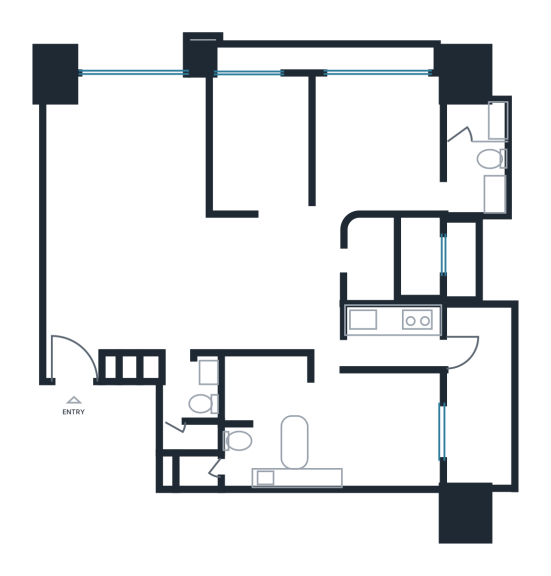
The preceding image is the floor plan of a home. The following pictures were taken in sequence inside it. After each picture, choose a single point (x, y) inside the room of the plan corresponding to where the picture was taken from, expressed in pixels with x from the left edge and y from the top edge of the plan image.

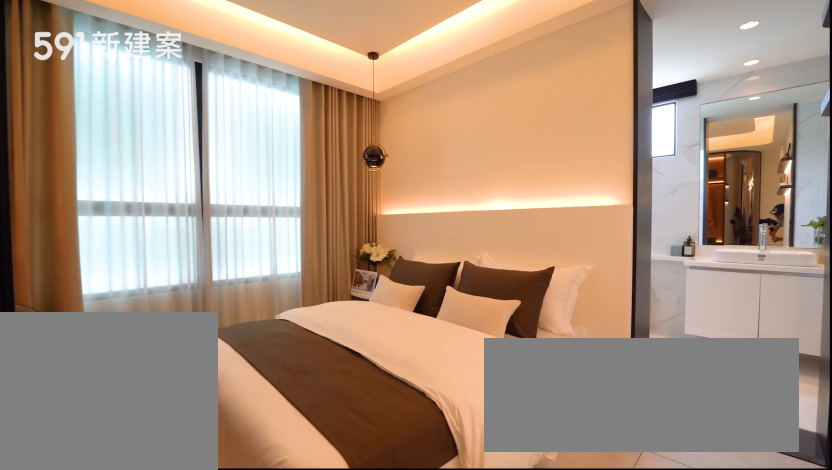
(377, 141)
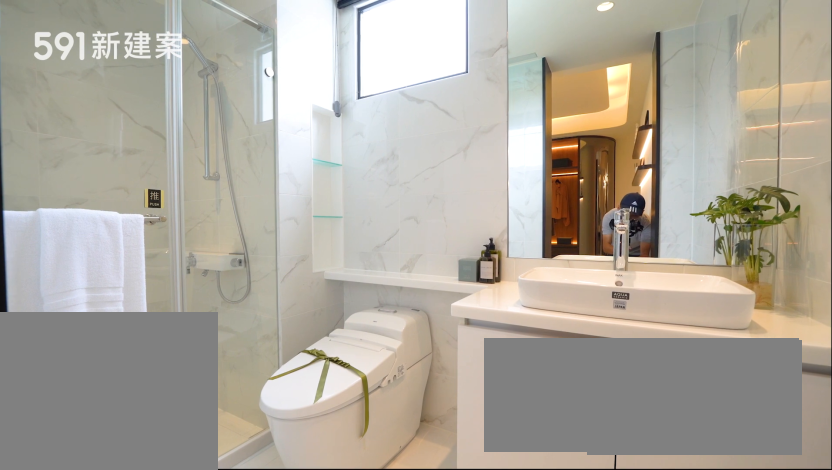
(476, 154)
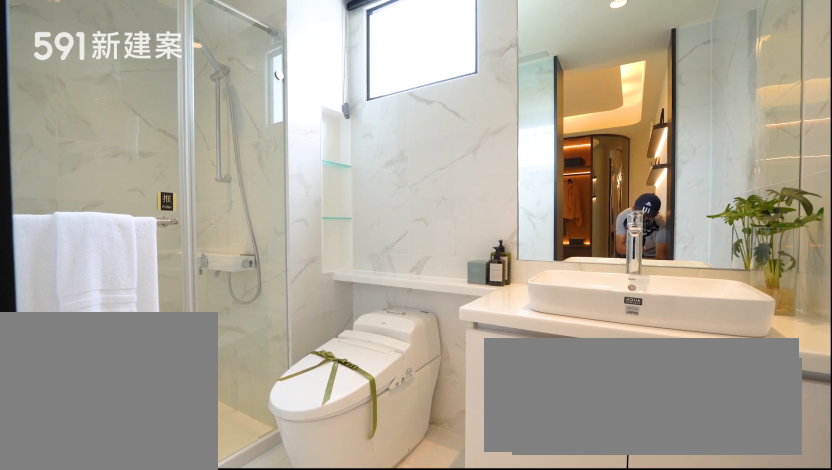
(476, 154)
